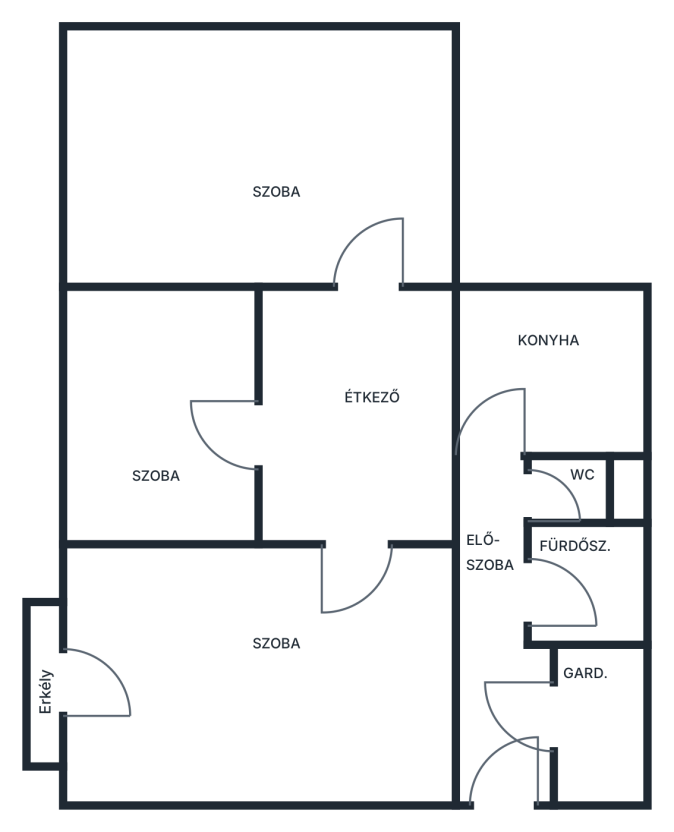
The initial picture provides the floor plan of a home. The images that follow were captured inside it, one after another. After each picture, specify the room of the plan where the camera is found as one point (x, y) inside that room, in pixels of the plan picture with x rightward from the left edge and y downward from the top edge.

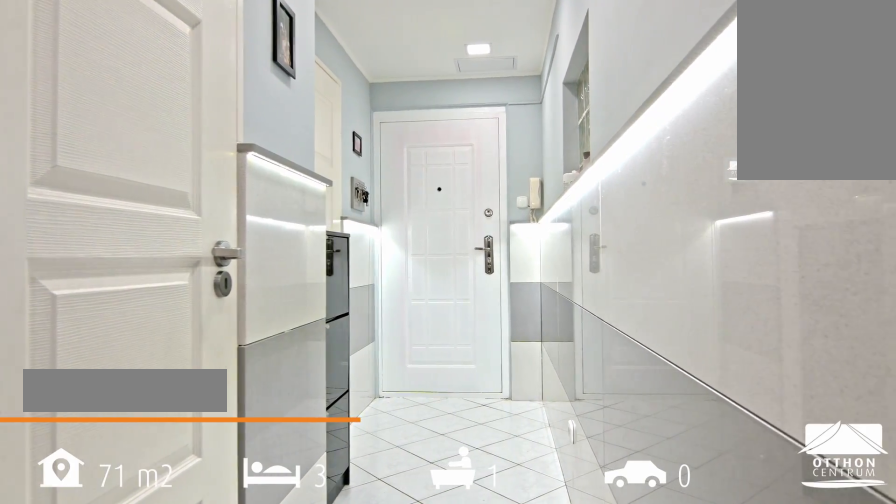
(493, 621)
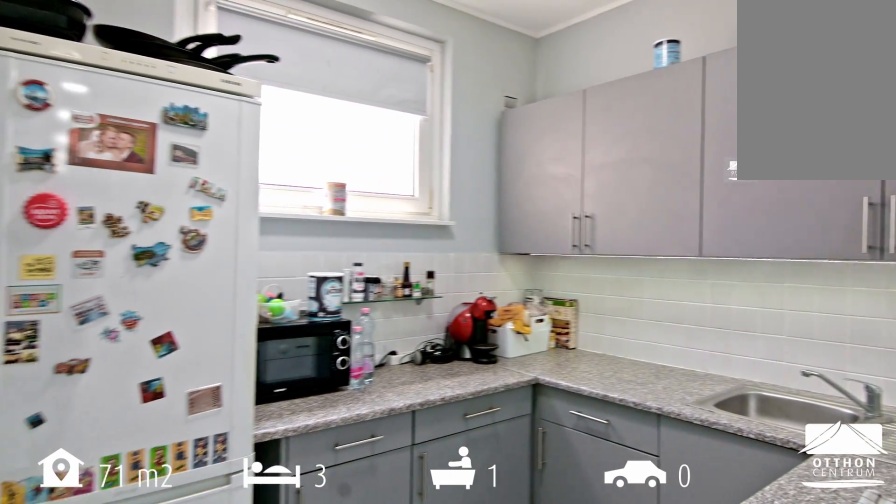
(571, 389)
